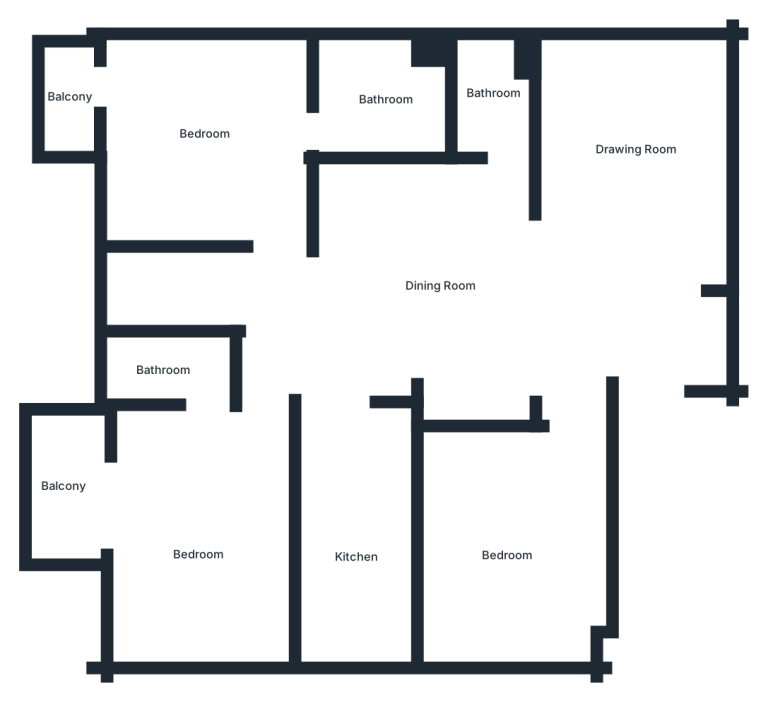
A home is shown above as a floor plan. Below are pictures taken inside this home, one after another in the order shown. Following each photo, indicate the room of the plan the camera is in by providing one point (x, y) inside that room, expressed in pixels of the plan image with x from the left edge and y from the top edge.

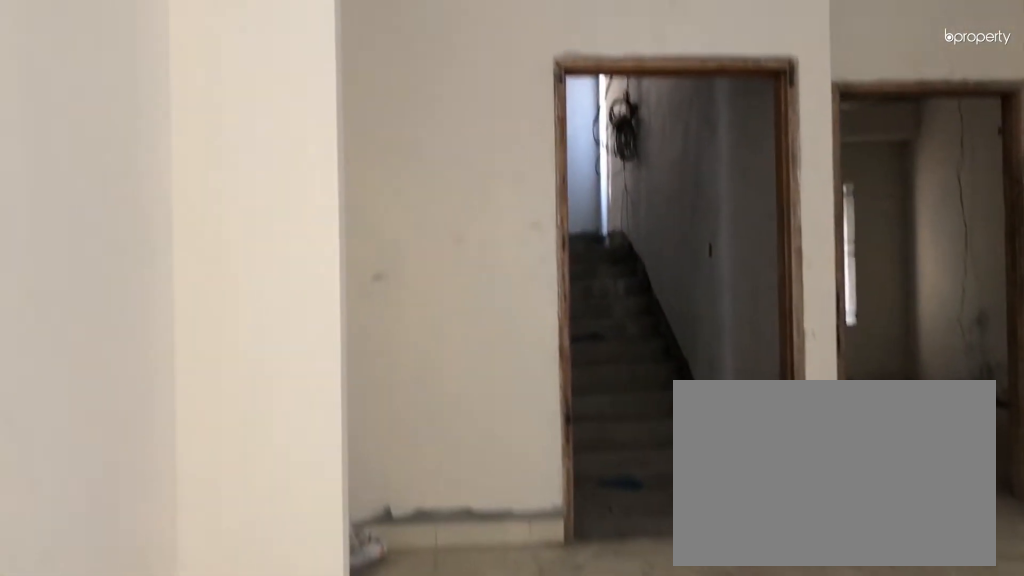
(630, 265)
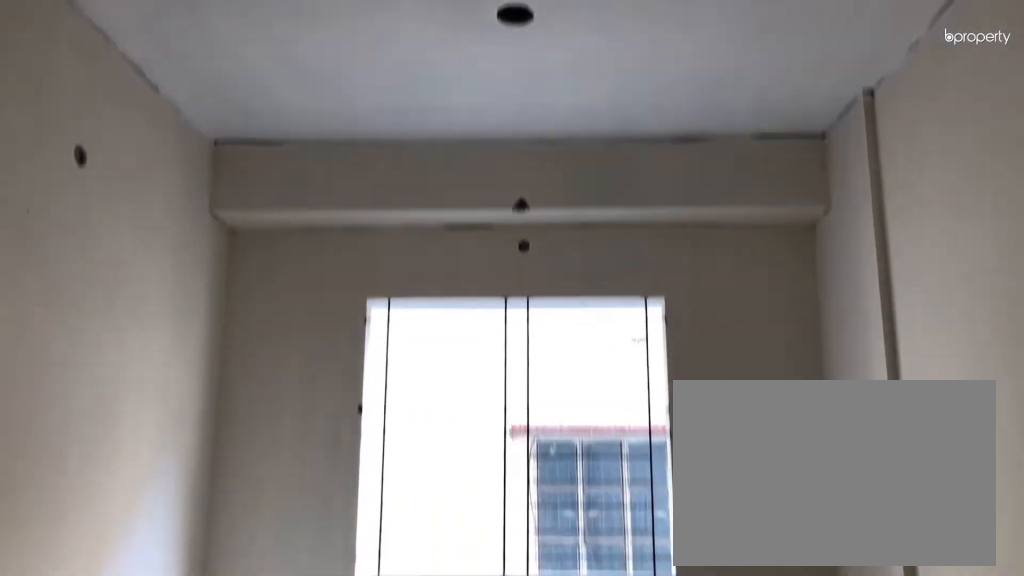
(628, 163)
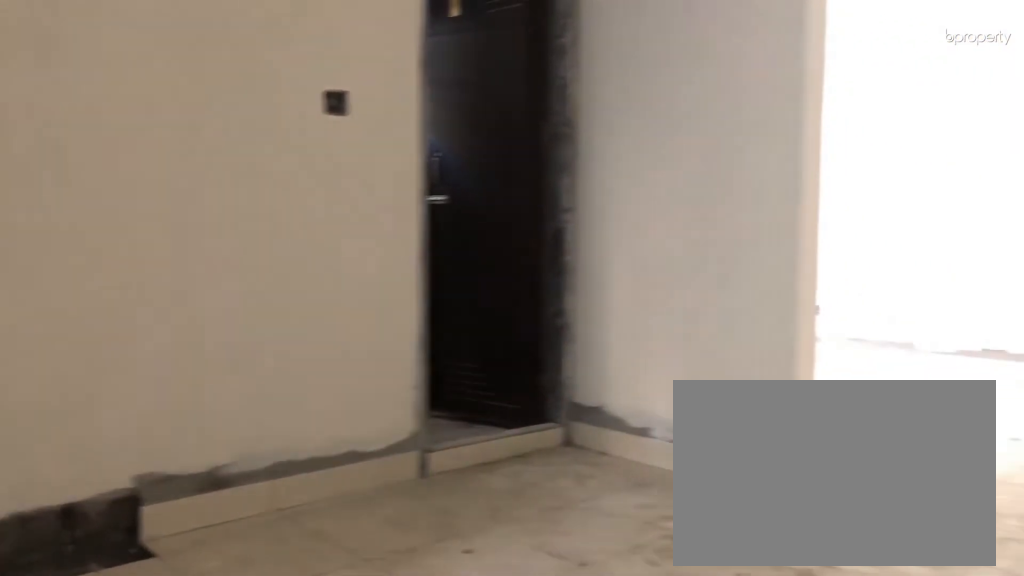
(418, 278)
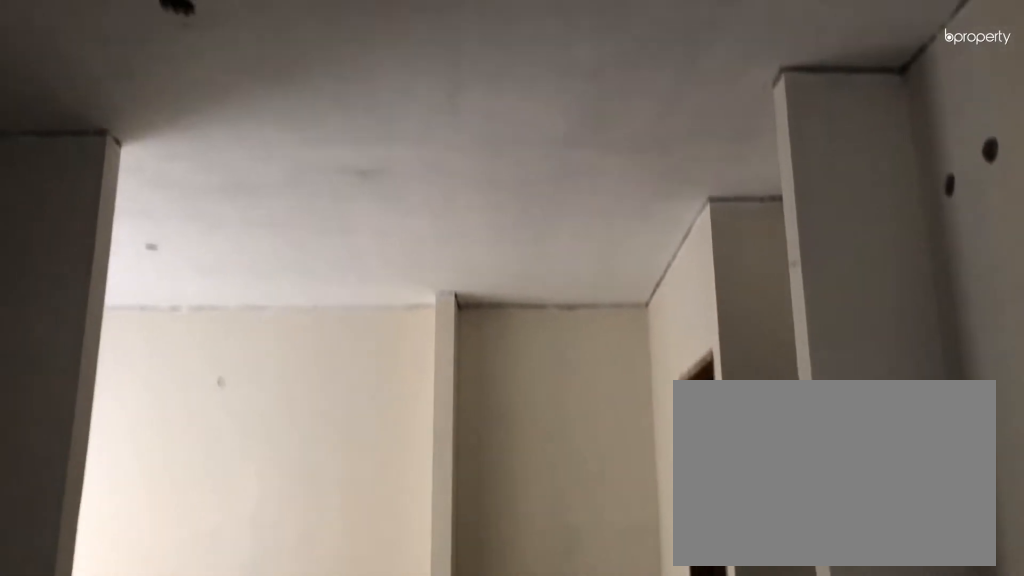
(418, 278)
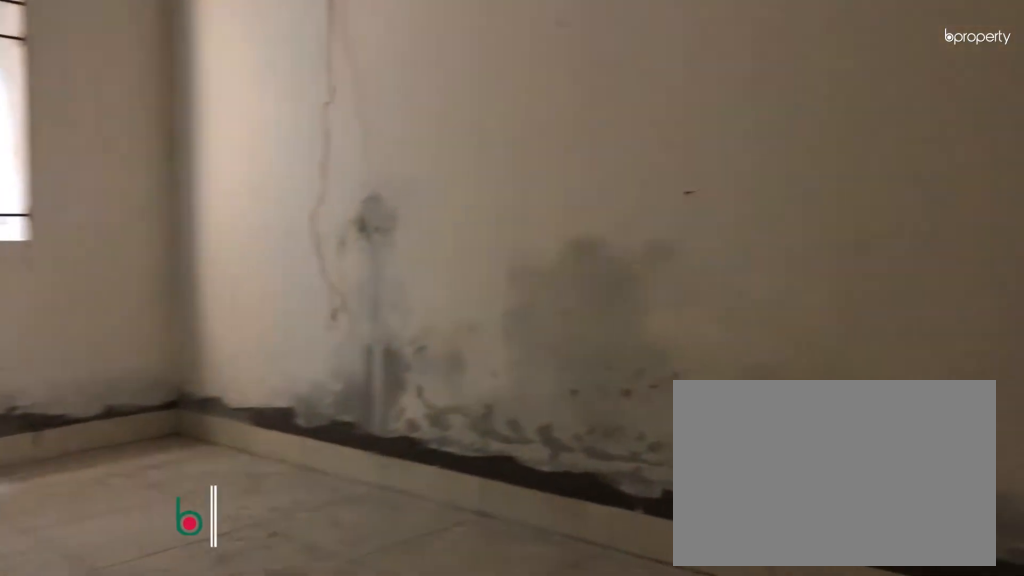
(514, 551)
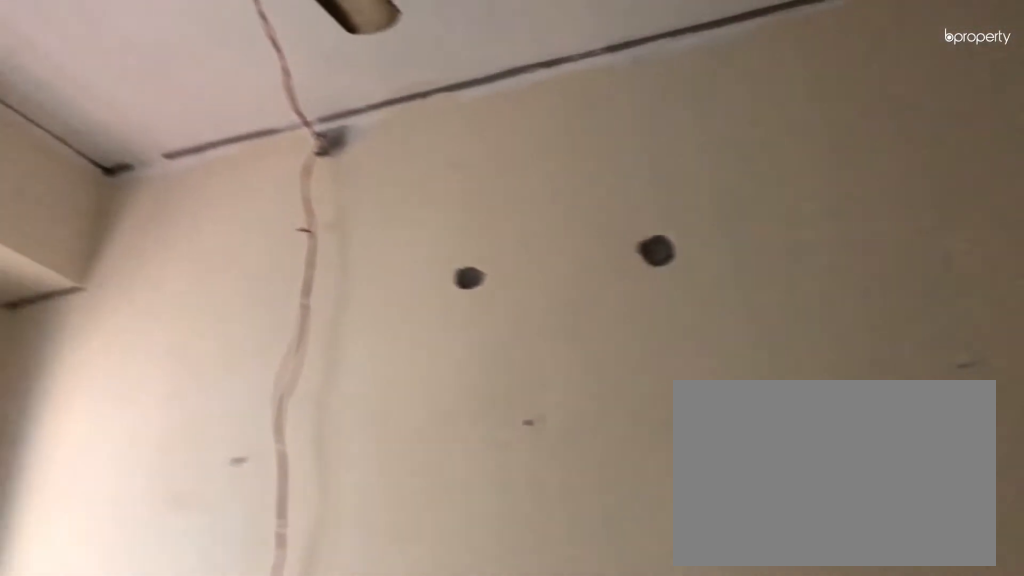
(514, 551)
